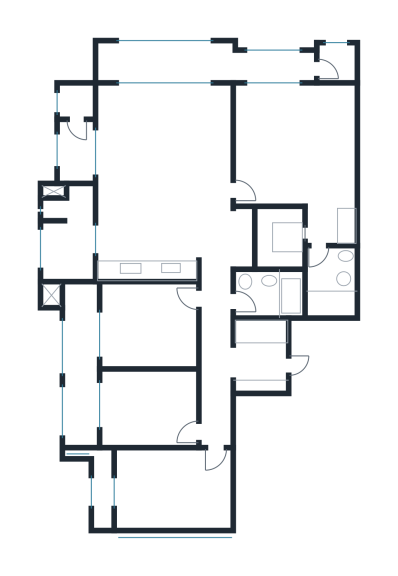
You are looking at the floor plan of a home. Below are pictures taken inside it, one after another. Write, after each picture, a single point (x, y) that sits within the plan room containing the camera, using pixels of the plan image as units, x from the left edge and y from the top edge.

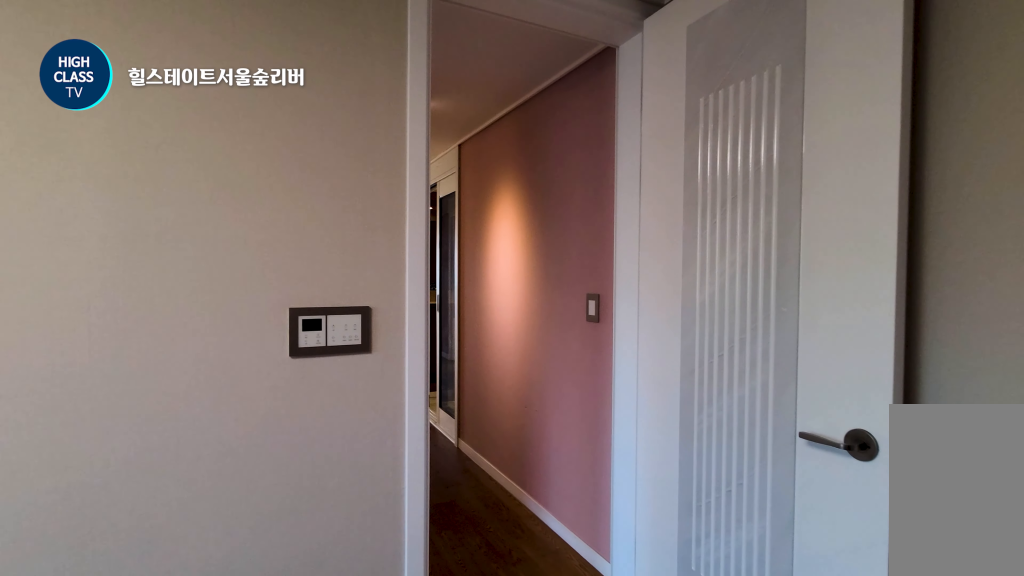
(160, 490)
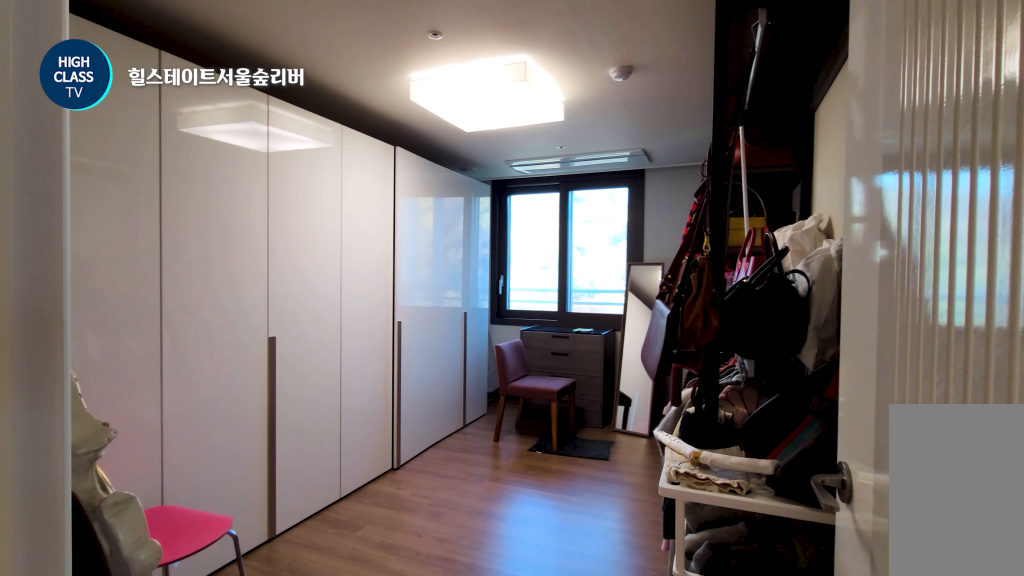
(131, 325)
